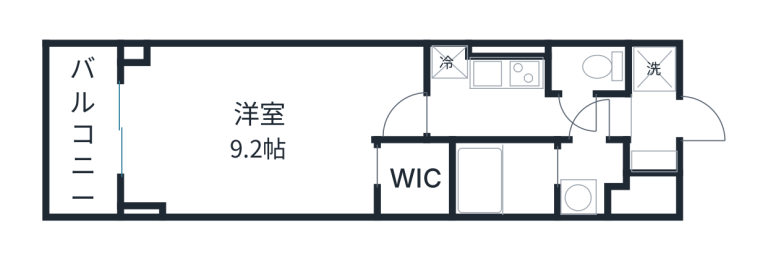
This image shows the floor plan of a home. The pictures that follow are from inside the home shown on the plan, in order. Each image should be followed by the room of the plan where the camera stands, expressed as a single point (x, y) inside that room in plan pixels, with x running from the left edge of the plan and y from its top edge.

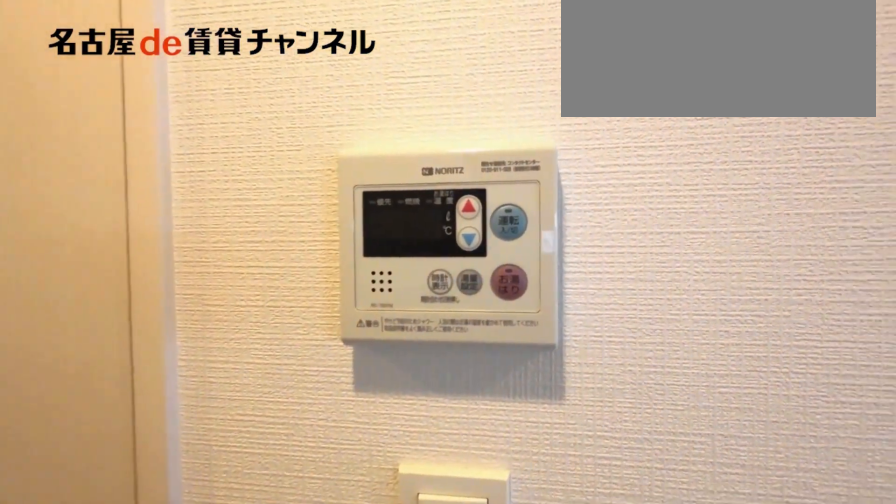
(524, 114)
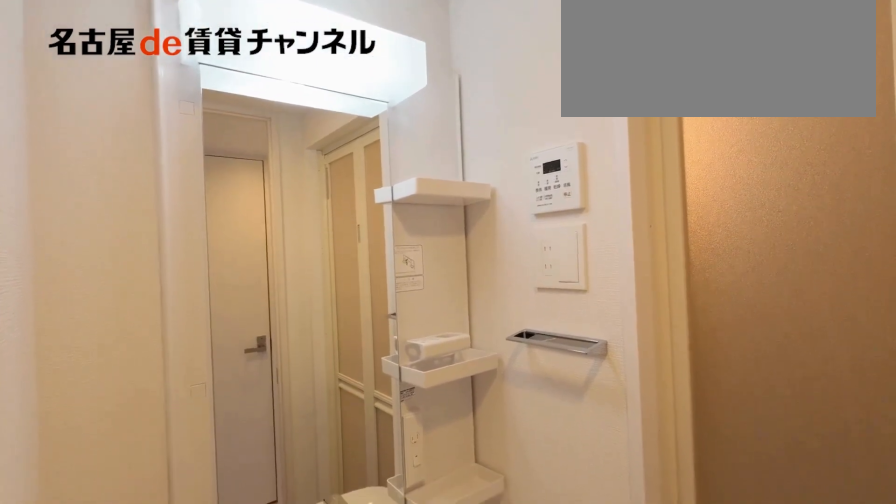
(590, 177)
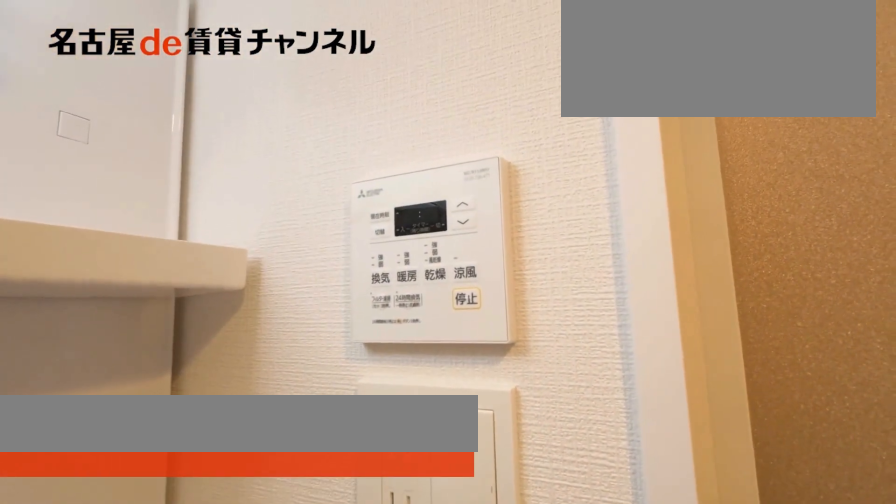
(590, 177)
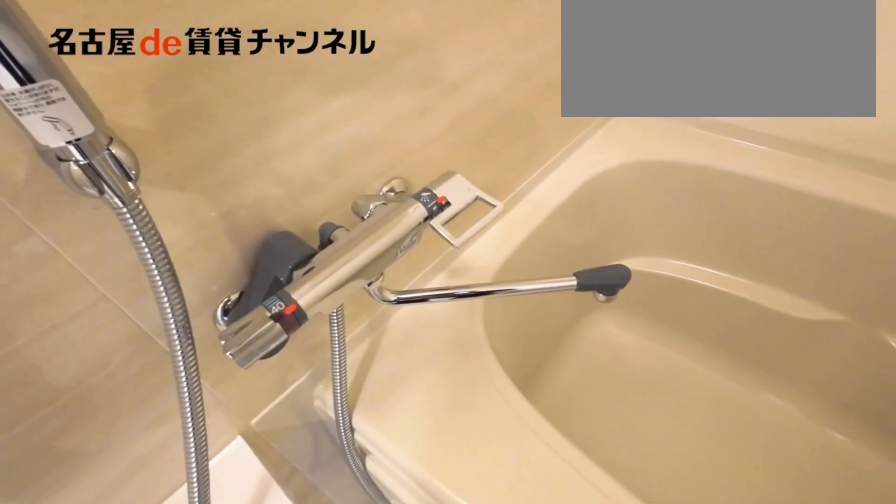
(505, 180)
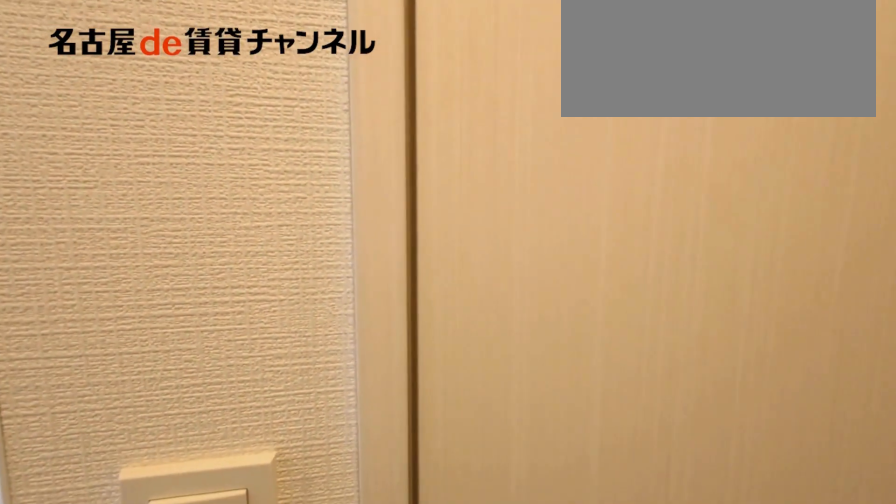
(524, 114)
